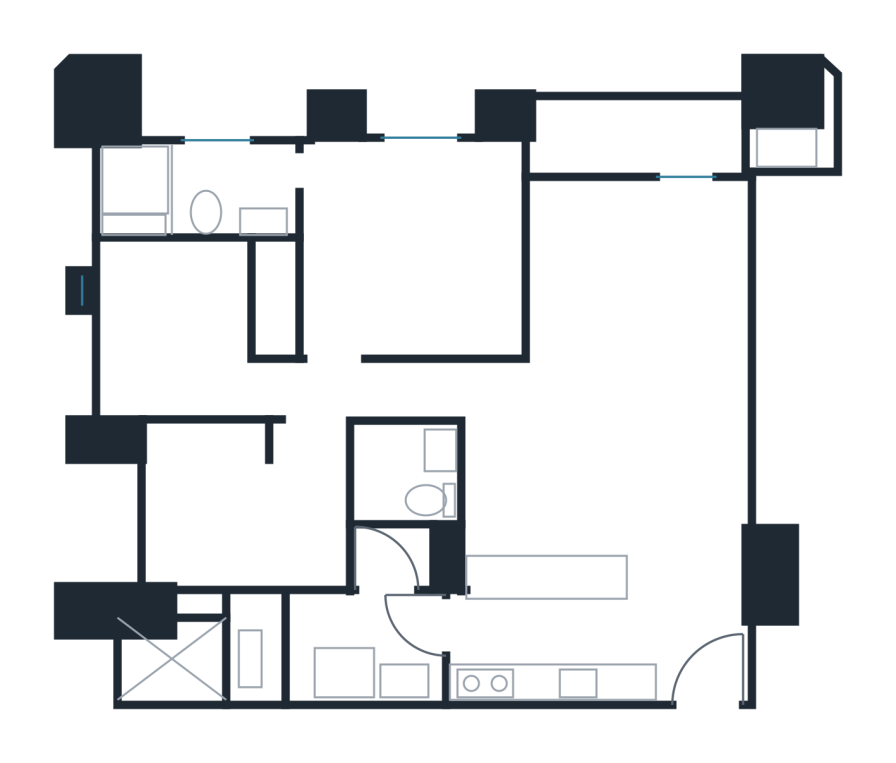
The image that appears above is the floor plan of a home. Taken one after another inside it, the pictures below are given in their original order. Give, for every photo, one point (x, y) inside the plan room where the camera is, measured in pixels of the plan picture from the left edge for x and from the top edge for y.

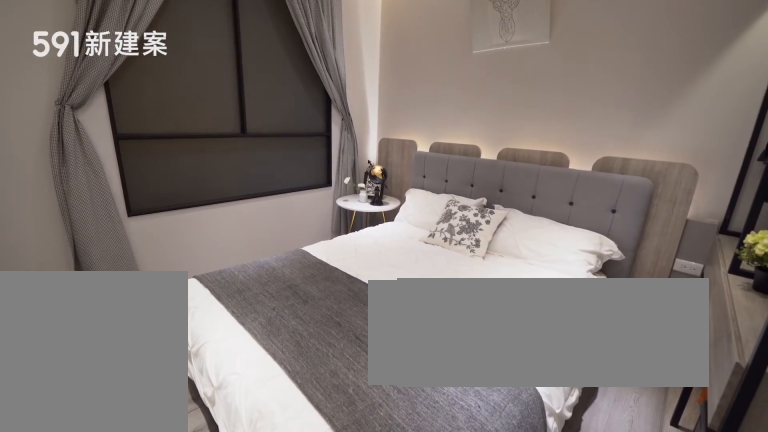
(415, 247)
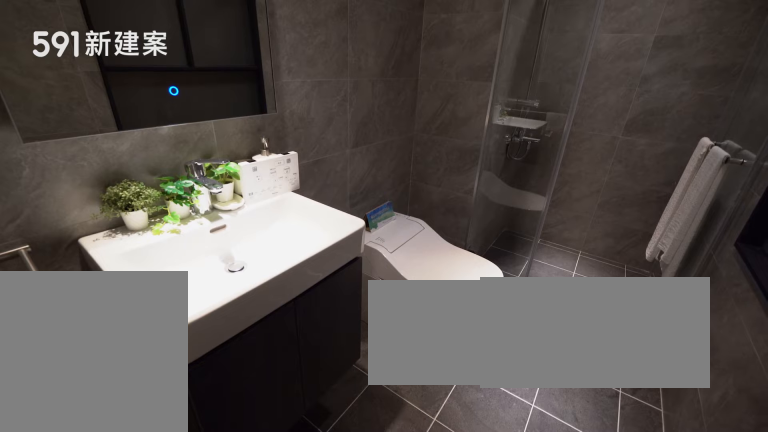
(197, 193)
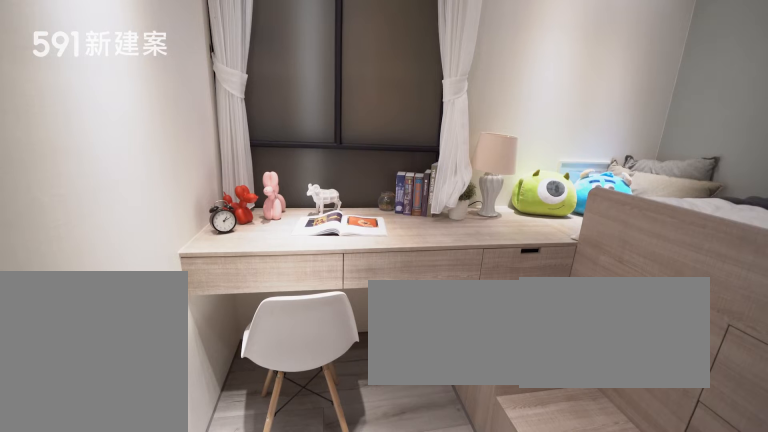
(197, 328)
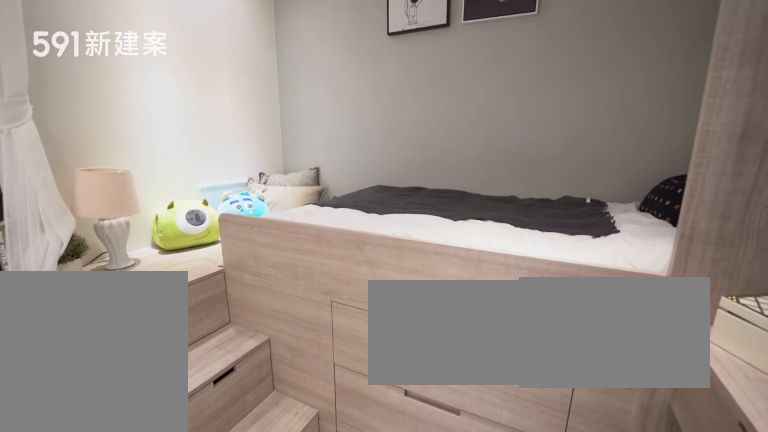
(197, 328)
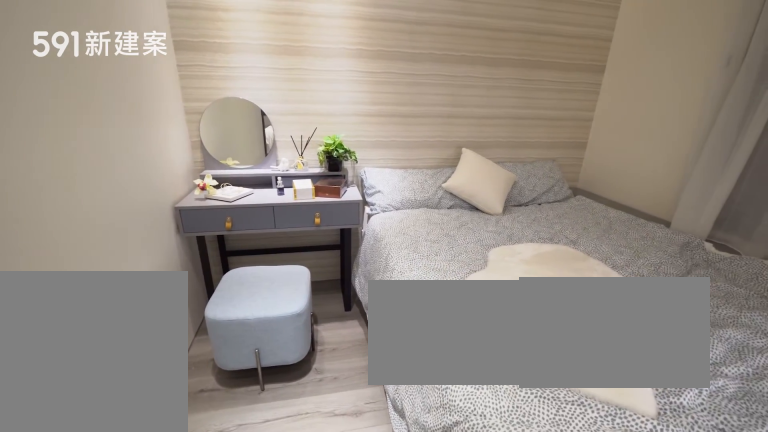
(244, 505)
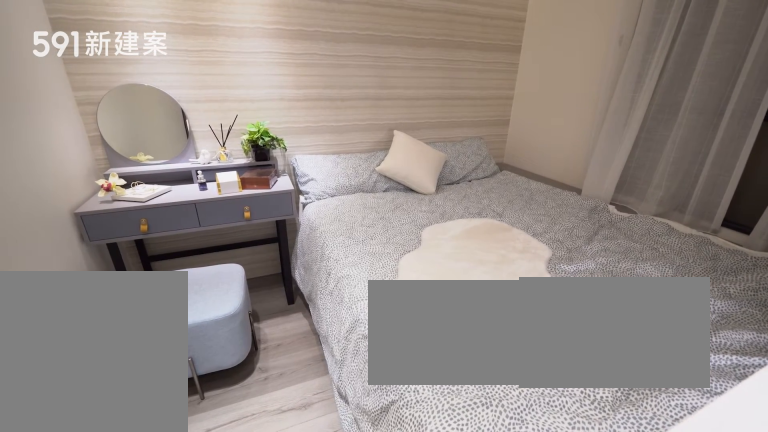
(244, 505)
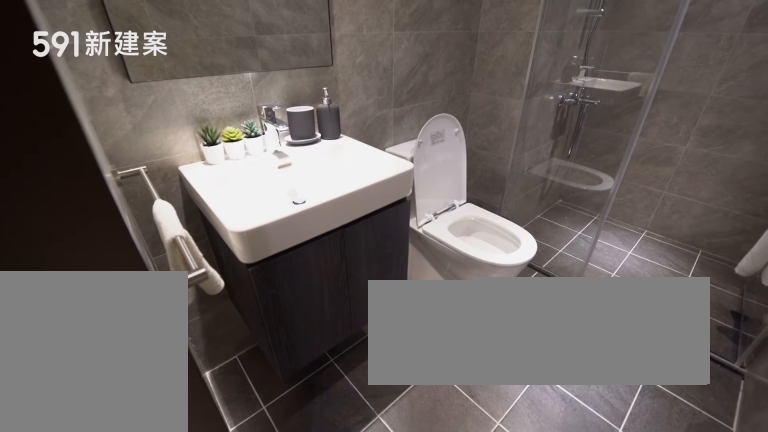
(407, 510)
